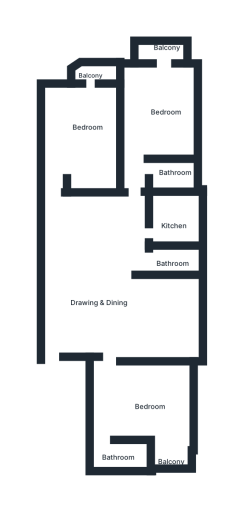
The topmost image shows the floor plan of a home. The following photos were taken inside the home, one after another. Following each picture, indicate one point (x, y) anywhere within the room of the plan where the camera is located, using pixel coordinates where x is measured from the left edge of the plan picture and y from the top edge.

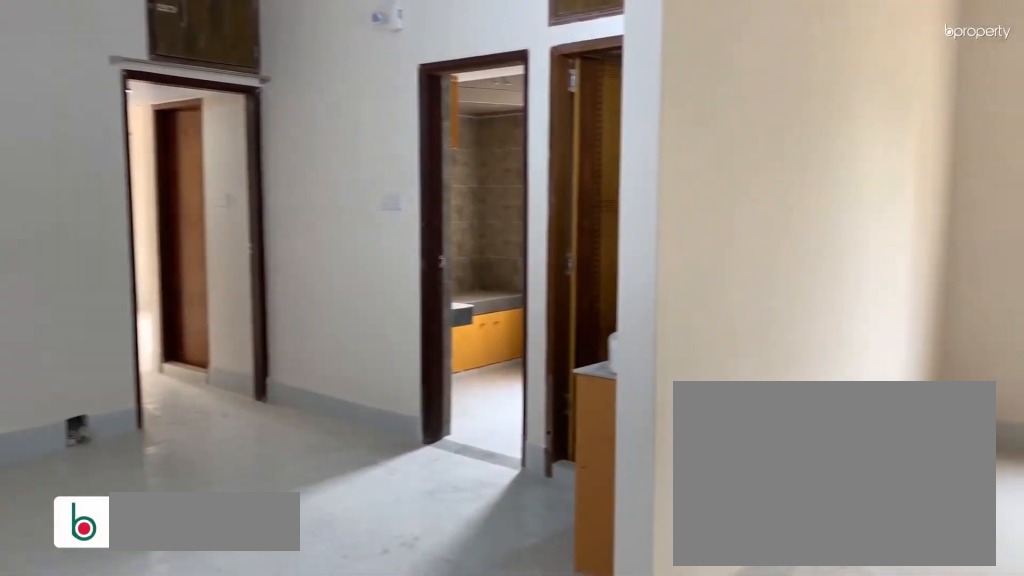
(103, 300)
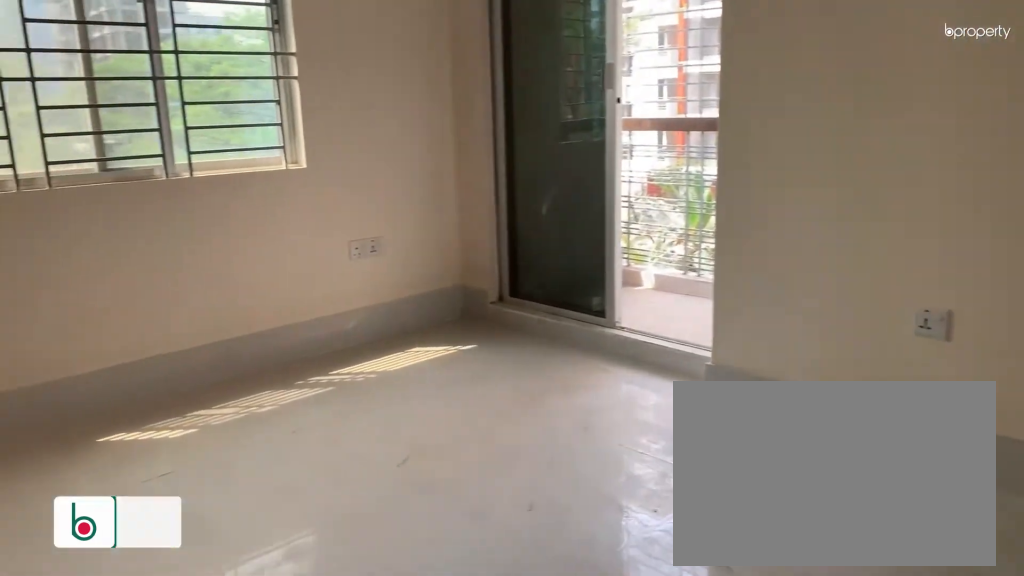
(143, 404)
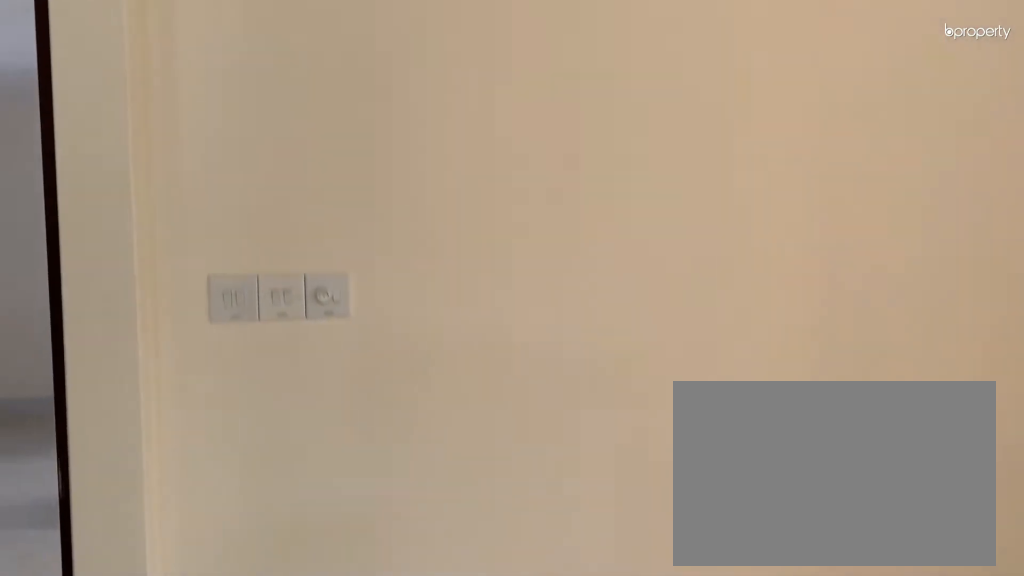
(143, 404)
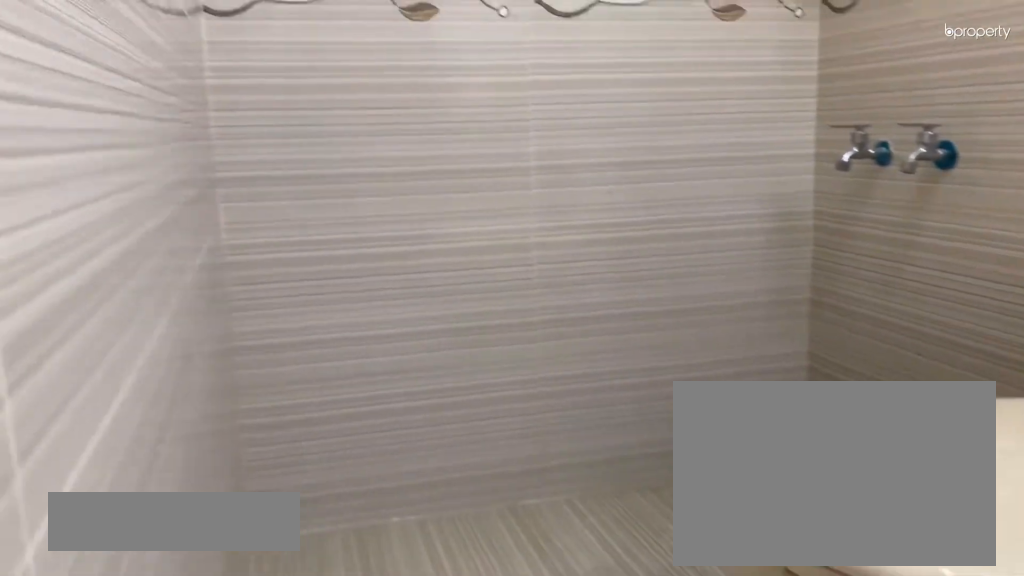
(119, 454)
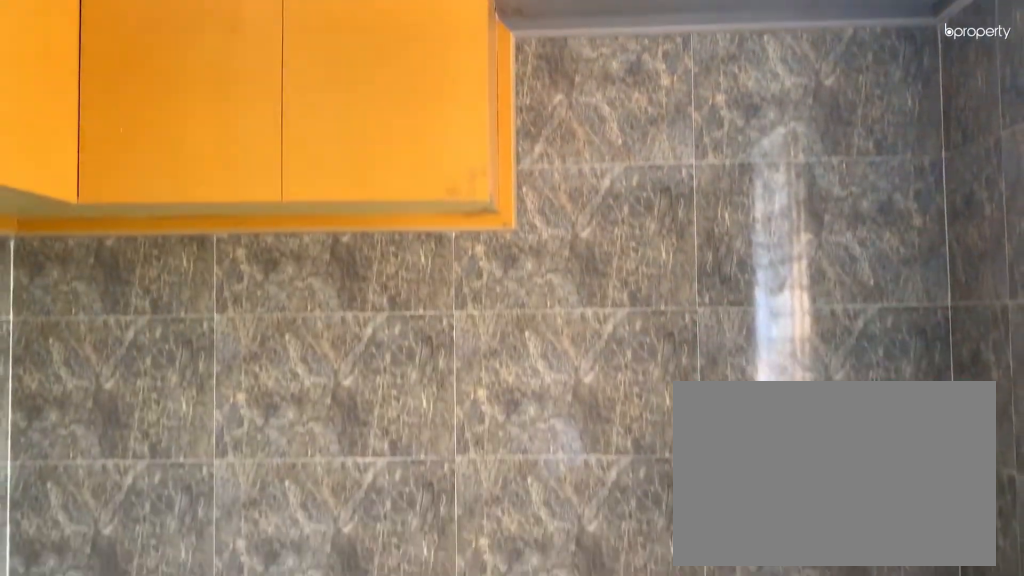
(174, 223)
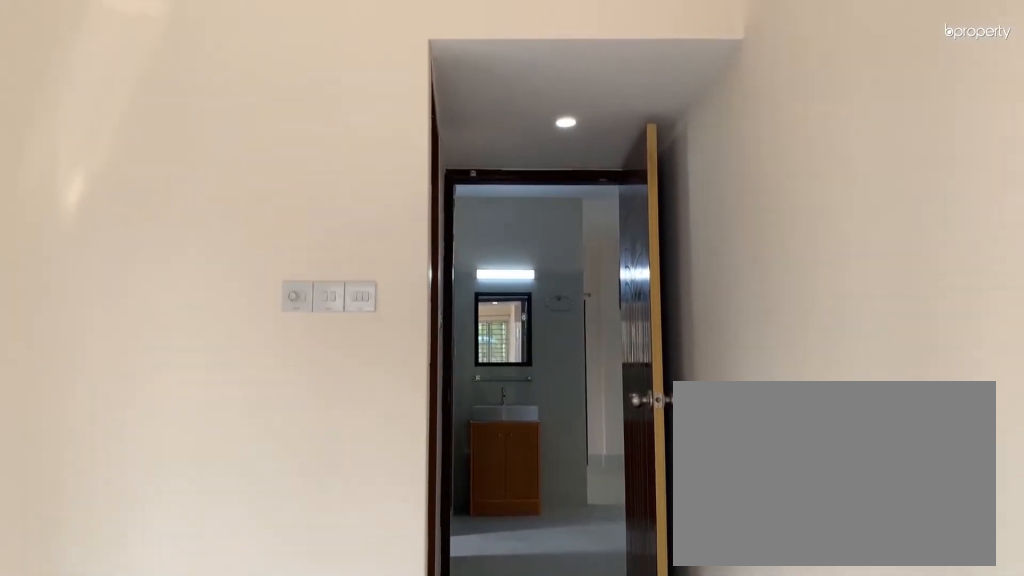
(164, 98)
